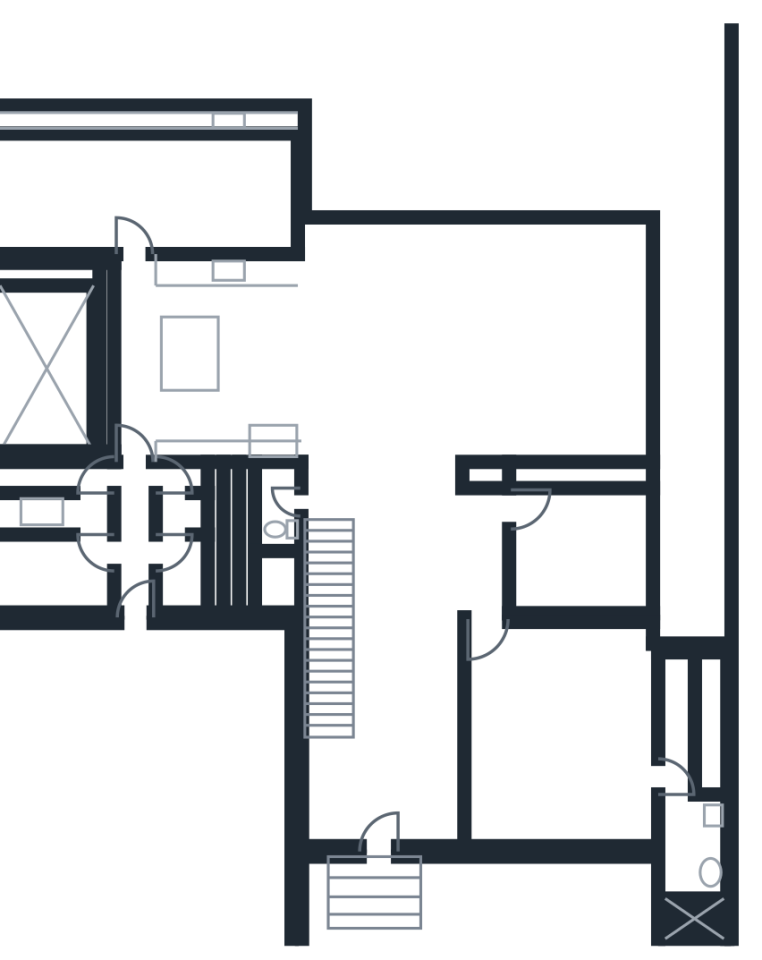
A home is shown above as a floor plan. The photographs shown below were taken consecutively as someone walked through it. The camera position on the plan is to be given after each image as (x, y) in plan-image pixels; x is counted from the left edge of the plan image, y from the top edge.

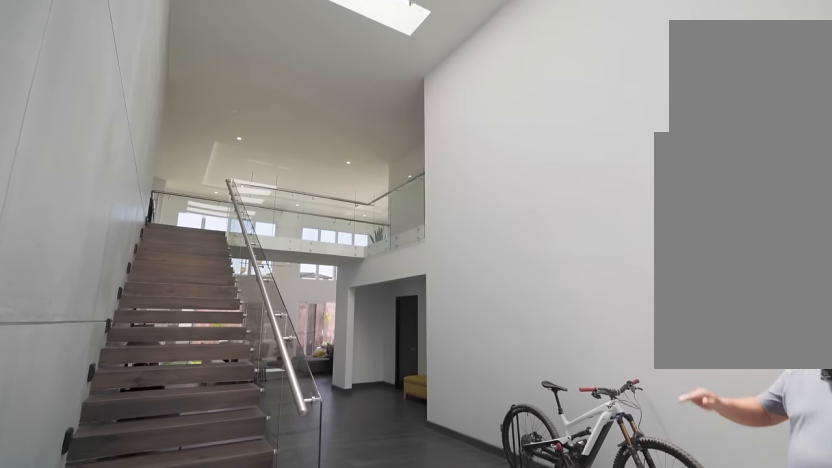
(384, 825)
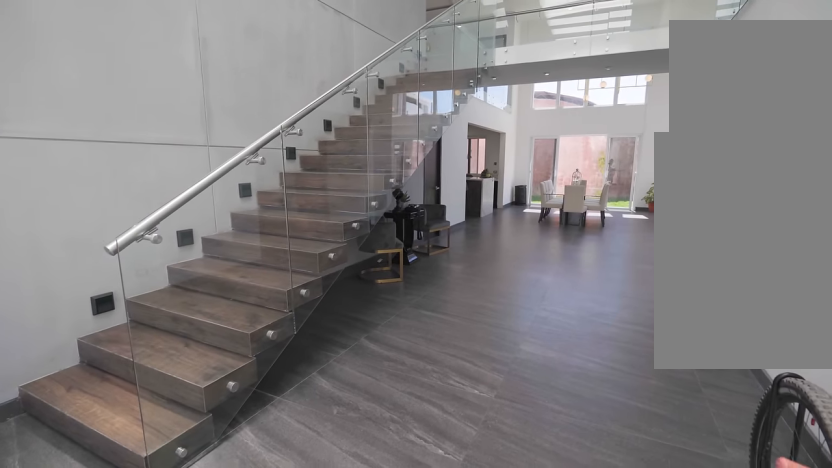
(418, 792)
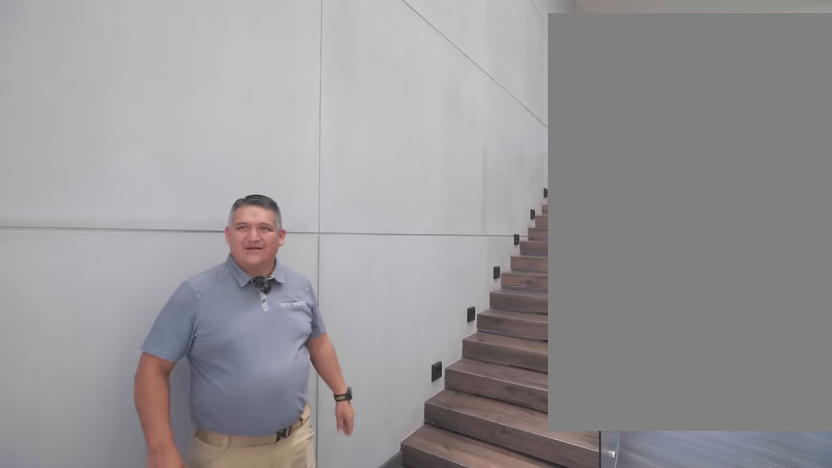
(371, 805)
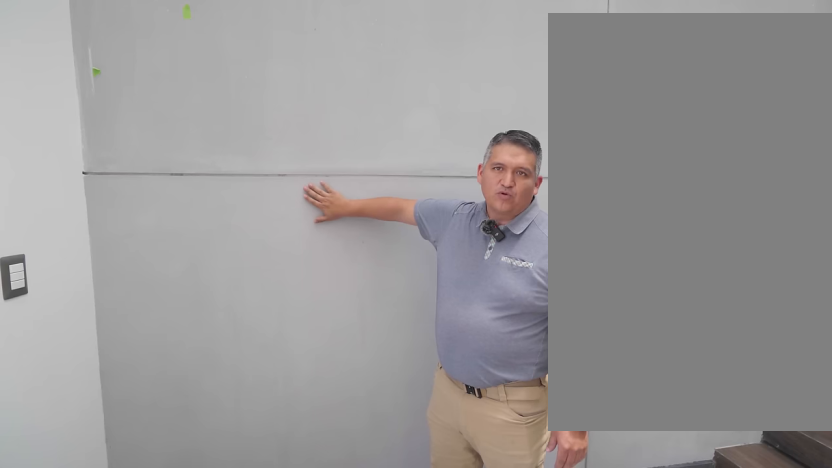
(372, 805)
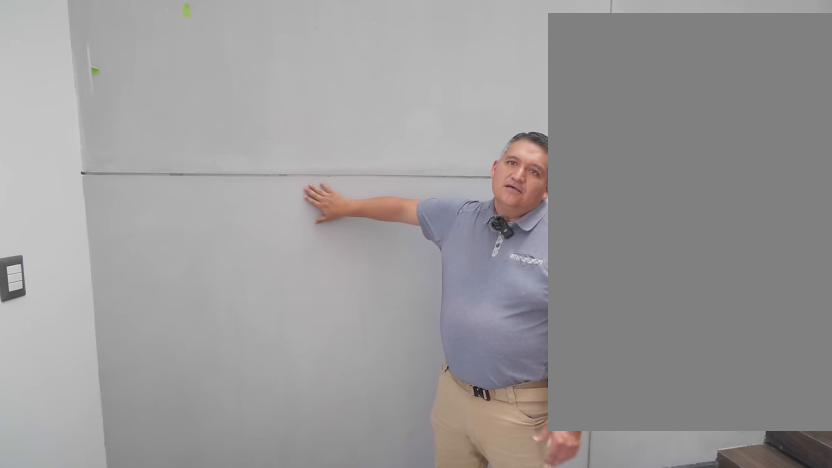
(372, 805)
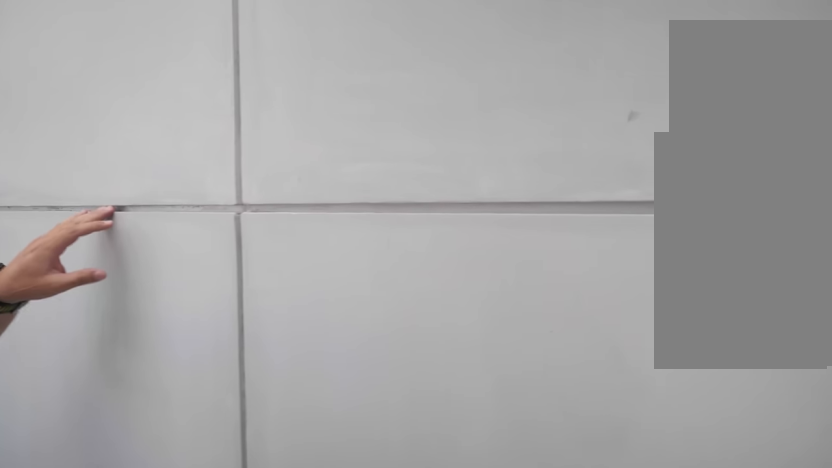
(350, 790)
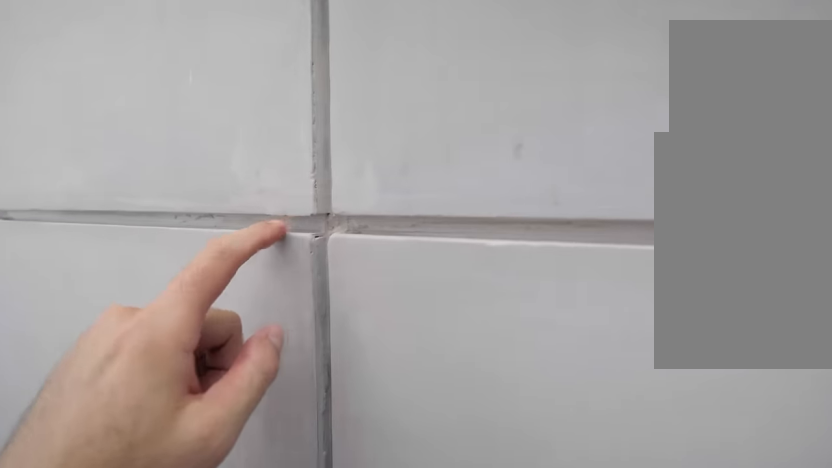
(350, 790)
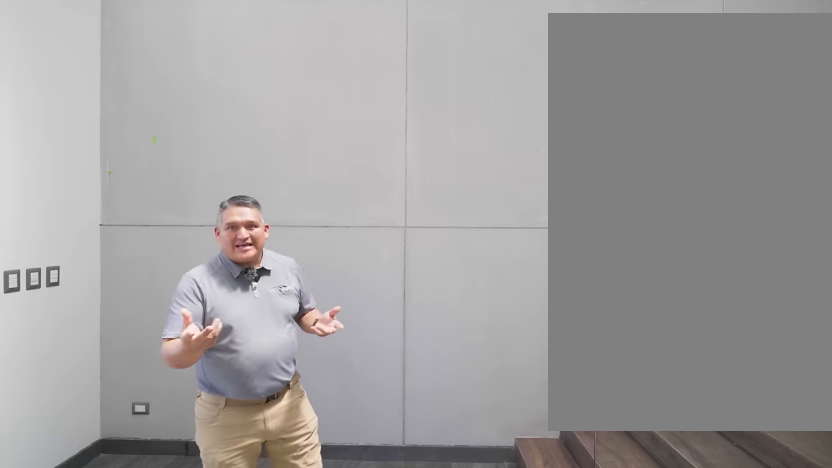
(372, 791)
